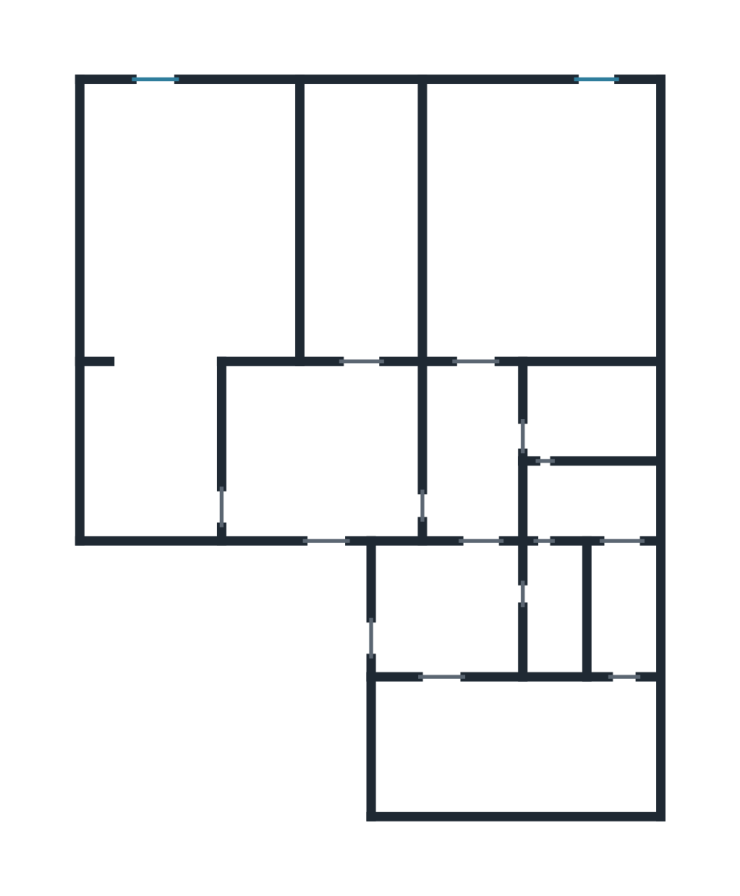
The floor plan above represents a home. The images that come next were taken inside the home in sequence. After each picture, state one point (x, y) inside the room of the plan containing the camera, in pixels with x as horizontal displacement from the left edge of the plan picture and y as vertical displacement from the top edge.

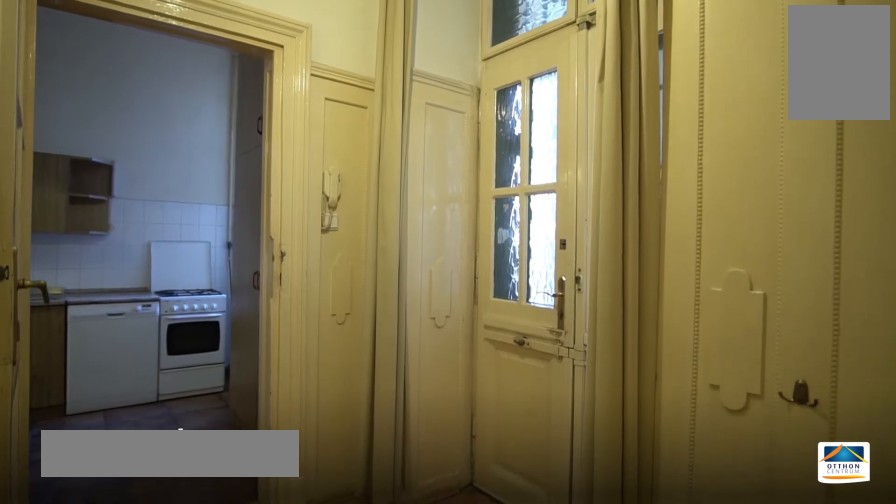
(453, 609)
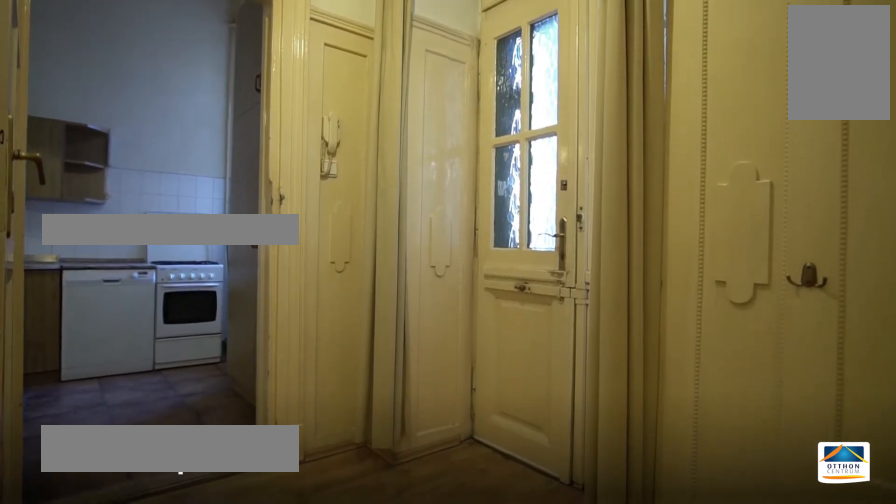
(453, 608)
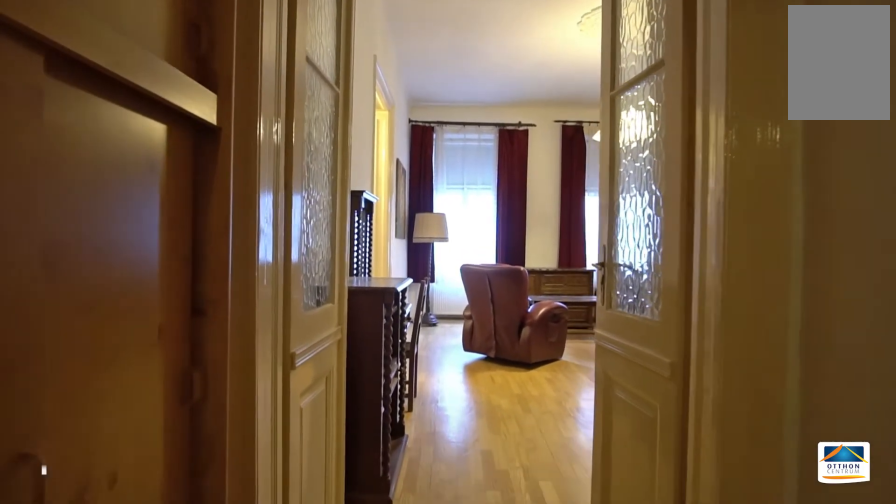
(476, 452)
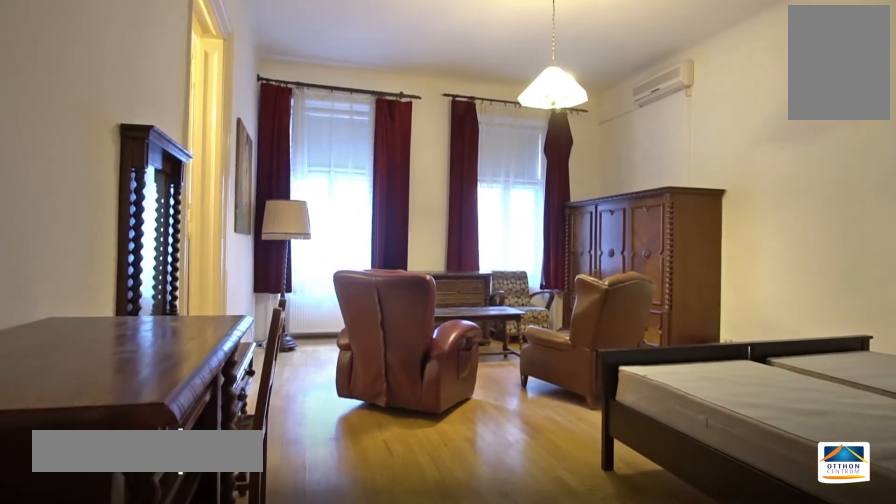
(554, 233)
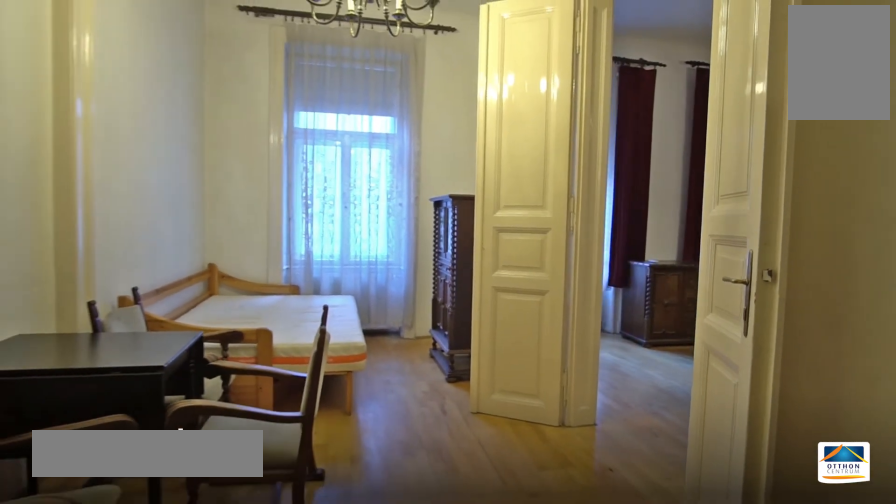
(368, 220)
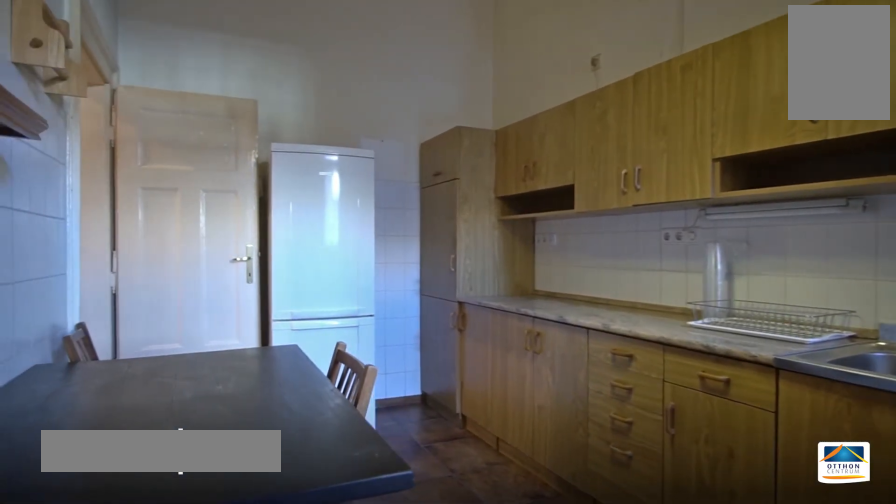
(510, 745)
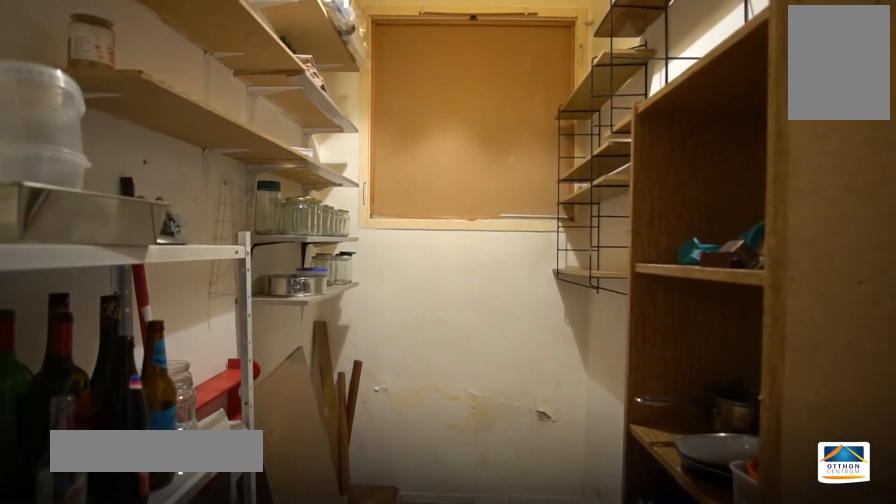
(621, 605)
